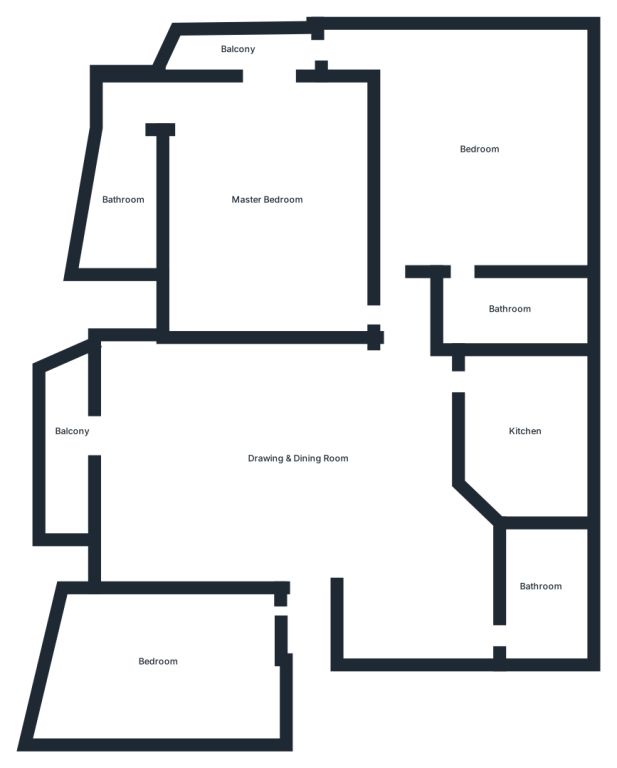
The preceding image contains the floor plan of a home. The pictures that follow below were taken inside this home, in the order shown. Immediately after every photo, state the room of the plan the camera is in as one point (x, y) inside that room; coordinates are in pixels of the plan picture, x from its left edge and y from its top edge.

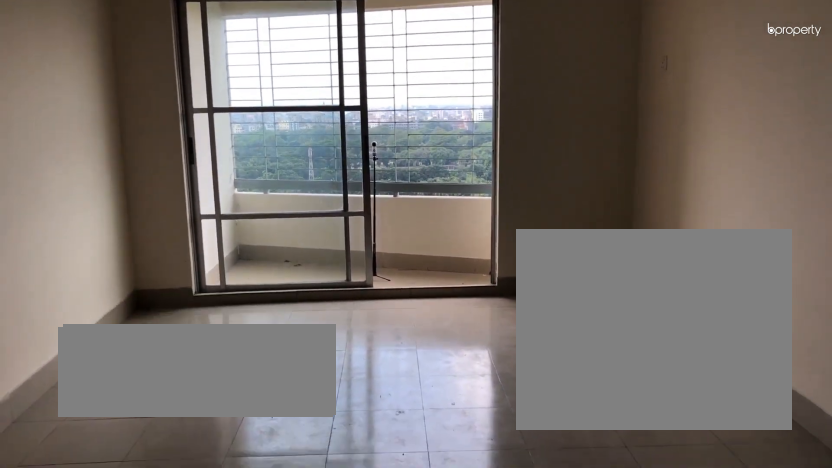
(297, 457)
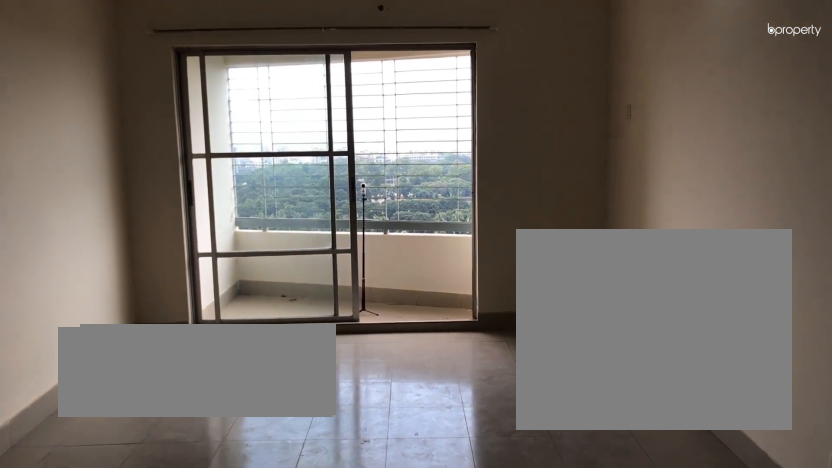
(297, 457)
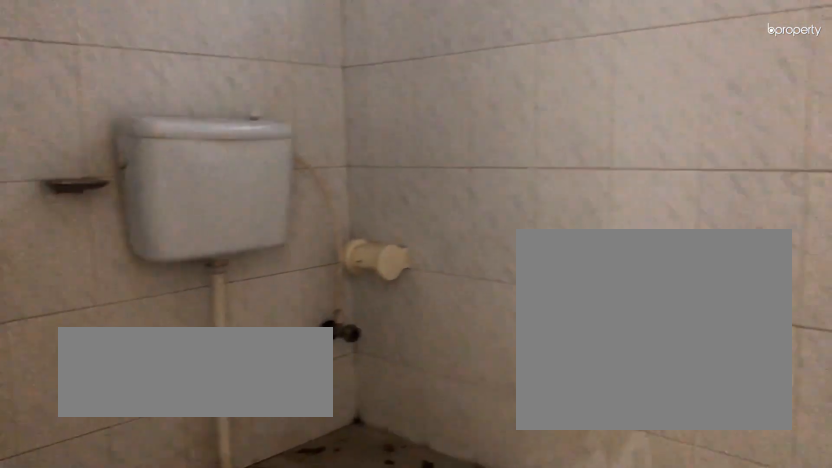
(538, 585)
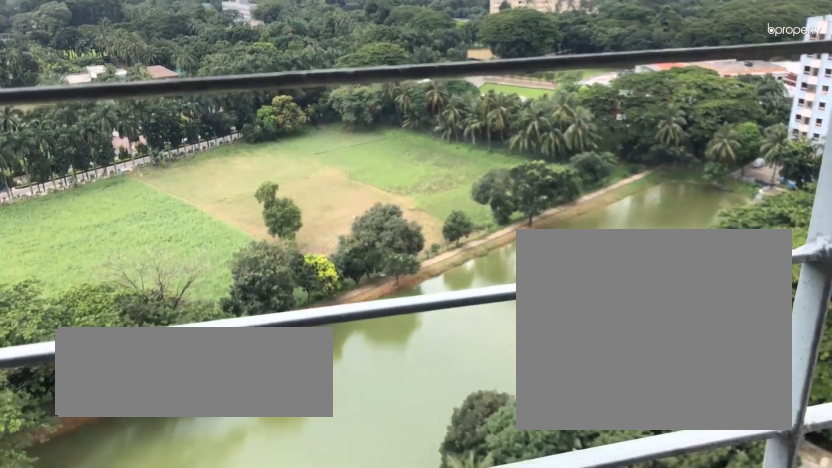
(70, 429)
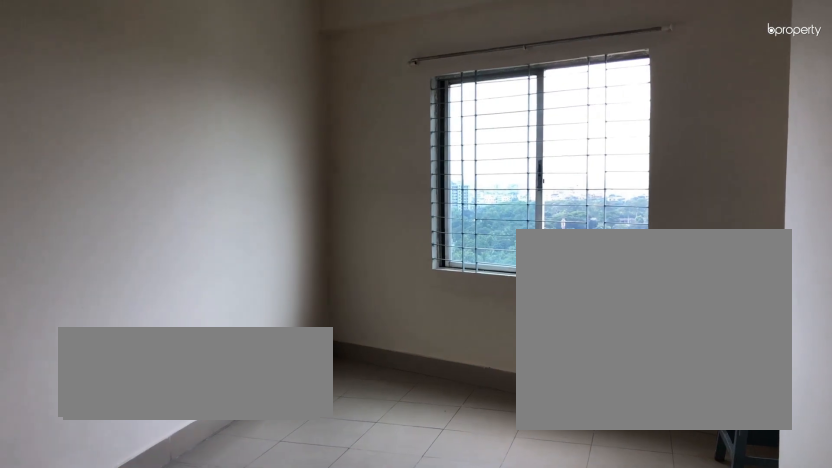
(158, 659)
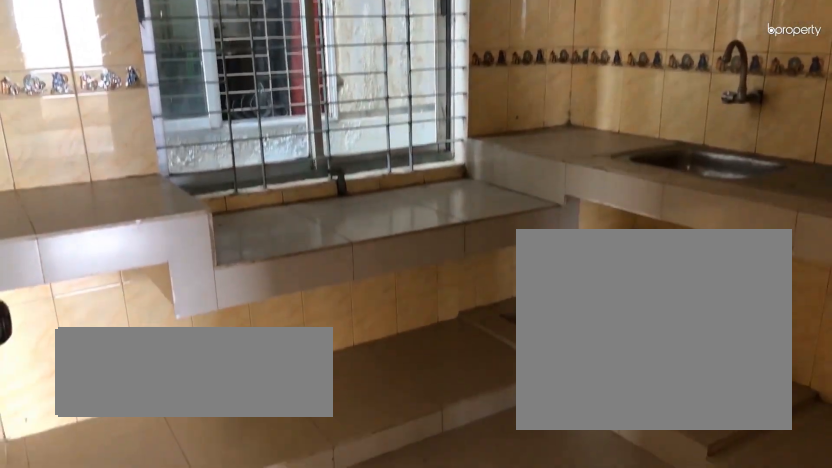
(524, 430)
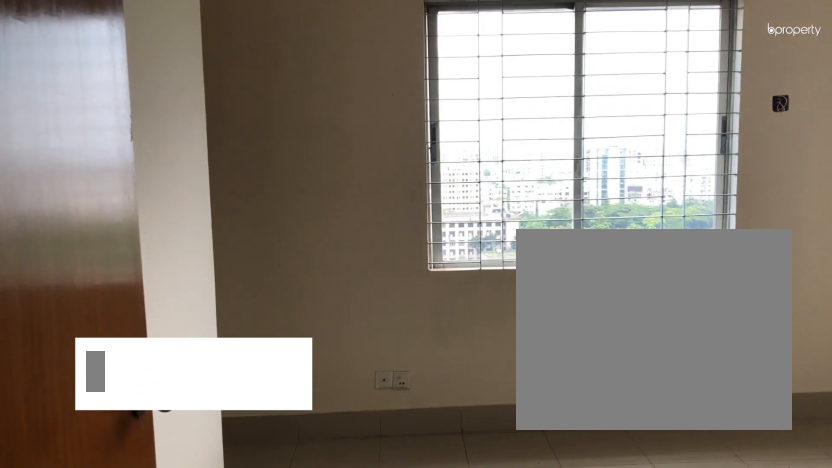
(479, 148)
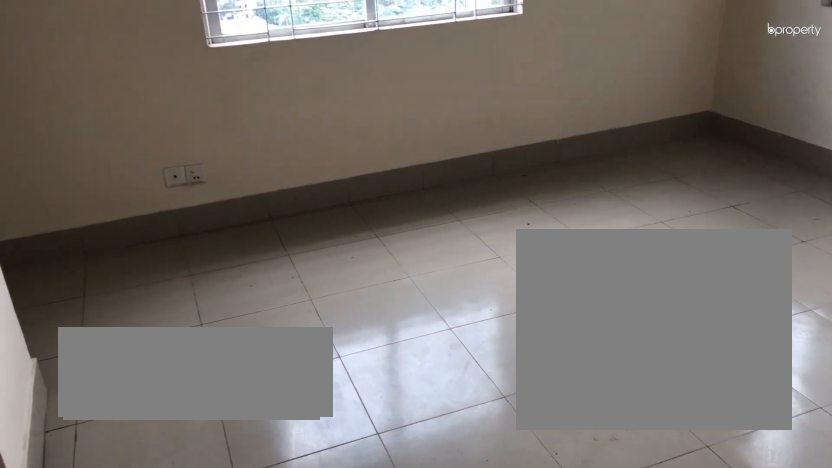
(479, 148)
